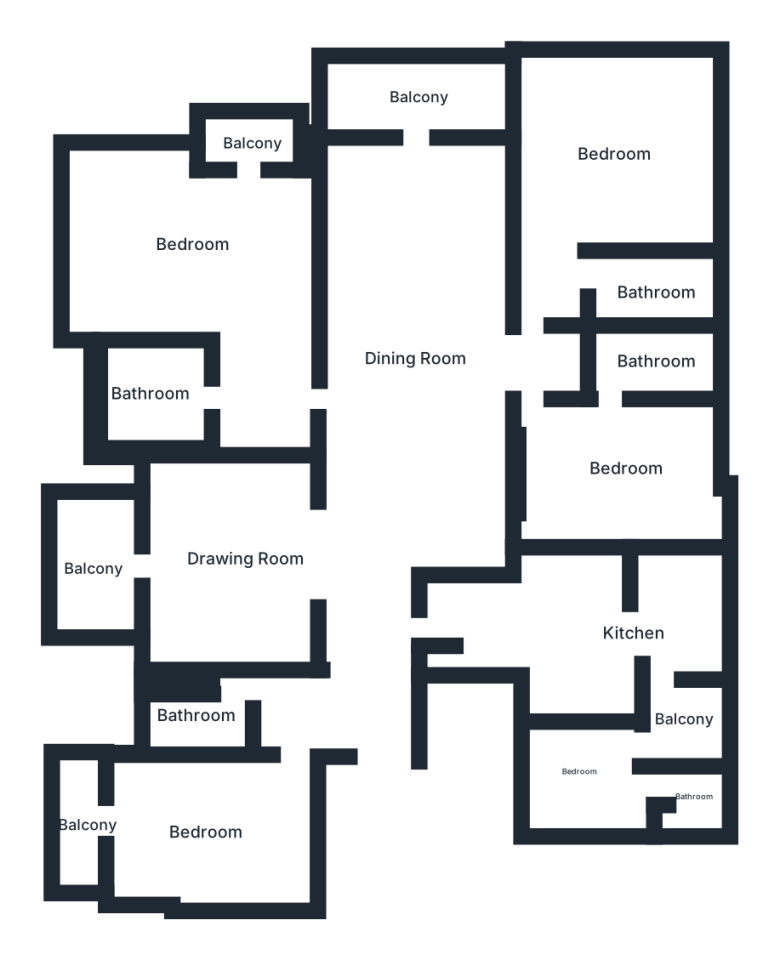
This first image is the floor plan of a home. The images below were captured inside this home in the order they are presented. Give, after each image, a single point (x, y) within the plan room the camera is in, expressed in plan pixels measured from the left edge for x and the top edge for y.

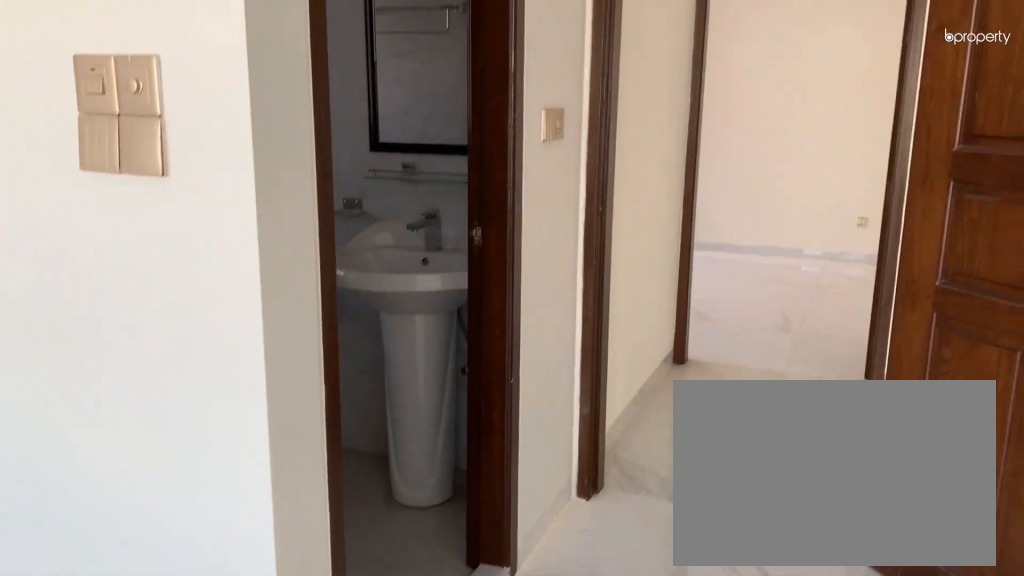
(614, 151)
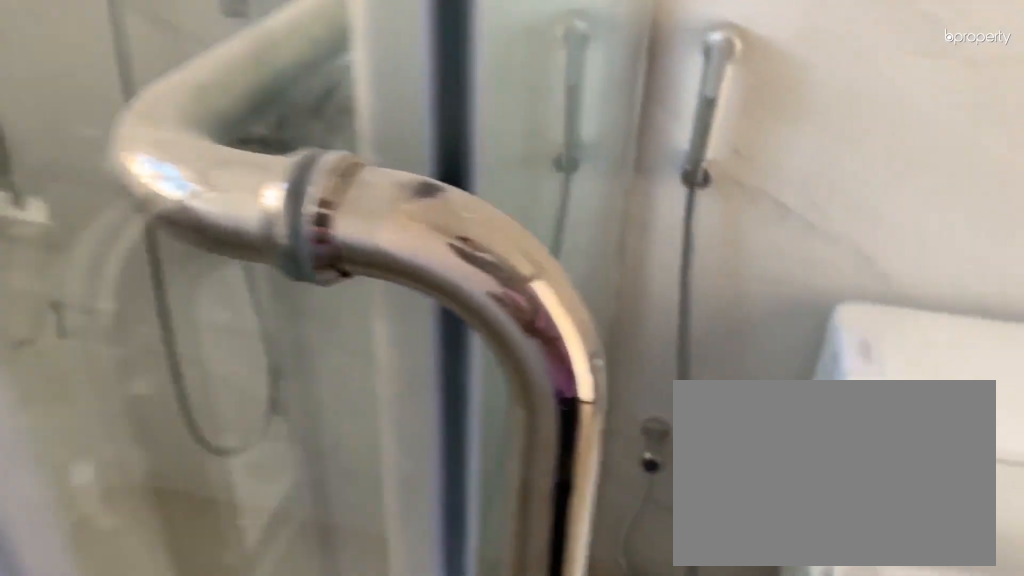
(653, 296)
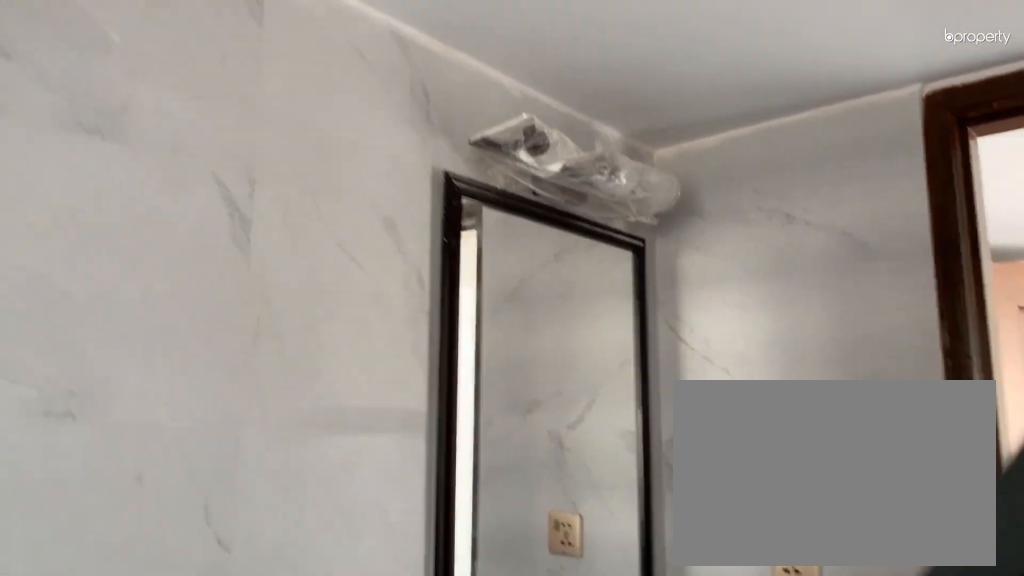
(653, 296)
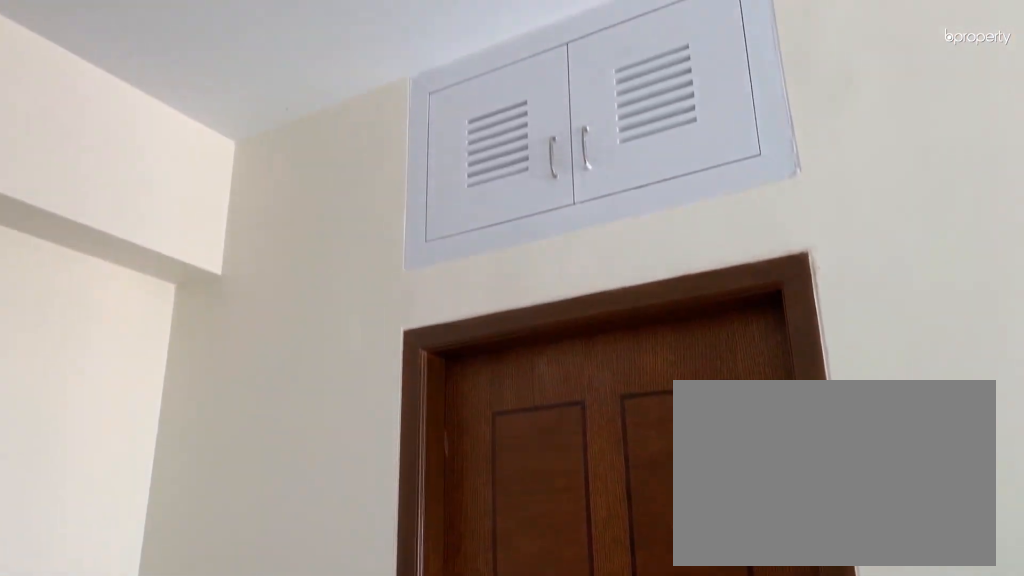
(196, 250)
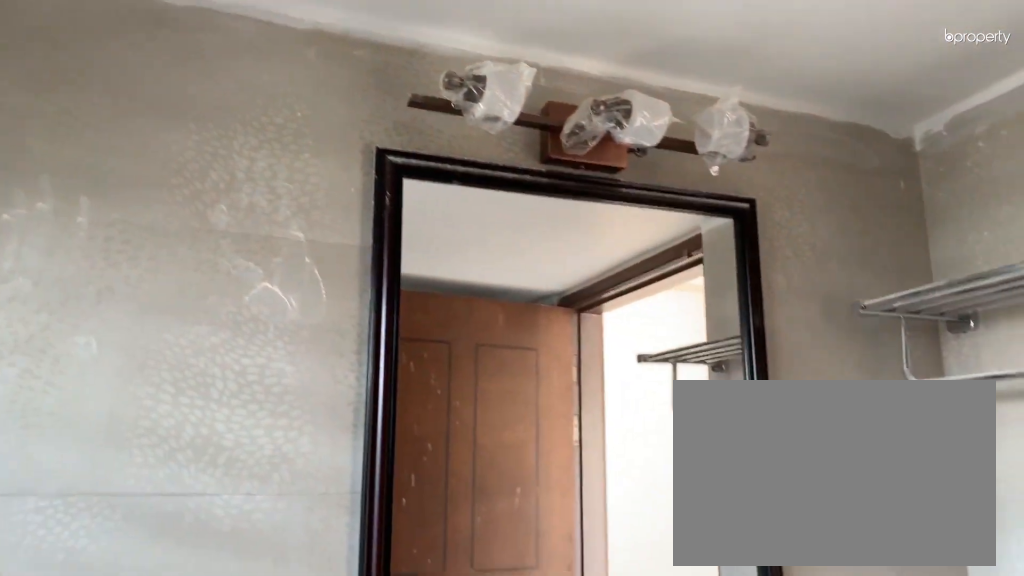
(150, 402)
